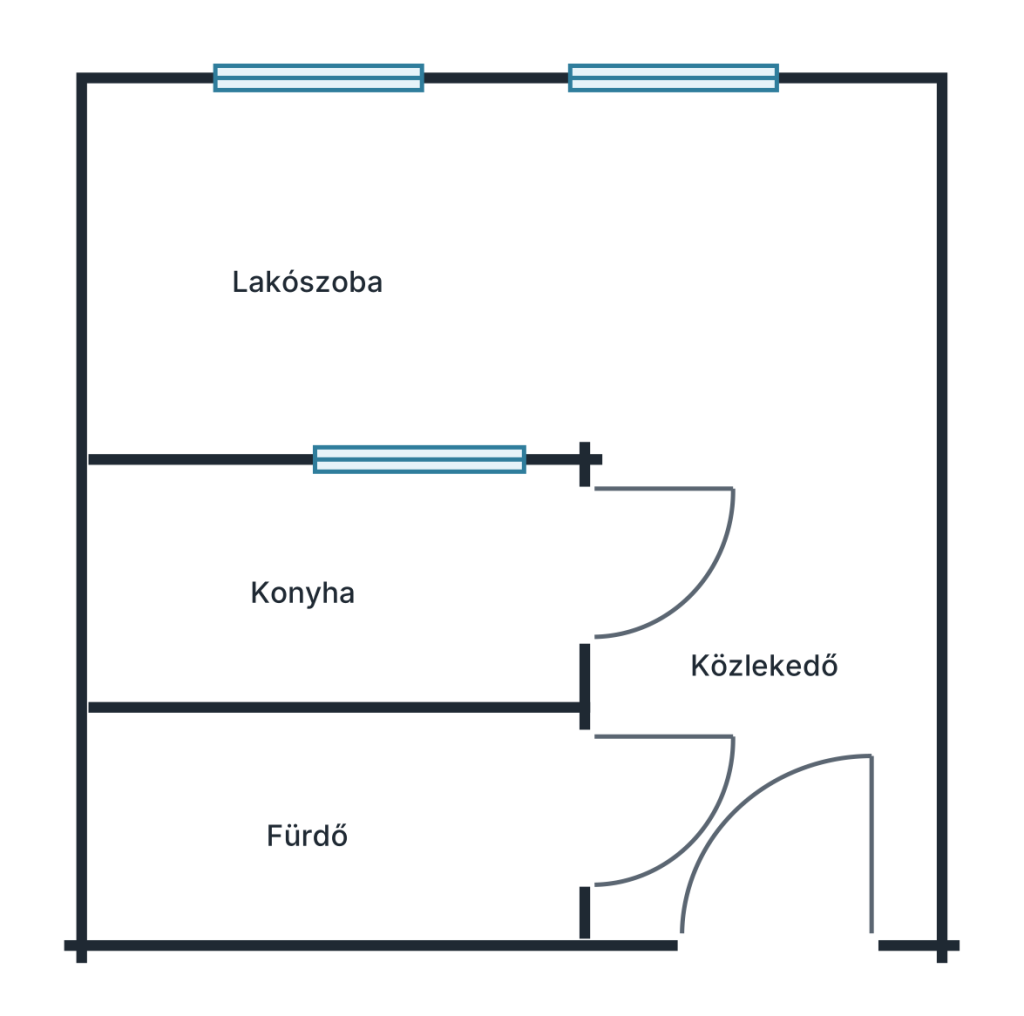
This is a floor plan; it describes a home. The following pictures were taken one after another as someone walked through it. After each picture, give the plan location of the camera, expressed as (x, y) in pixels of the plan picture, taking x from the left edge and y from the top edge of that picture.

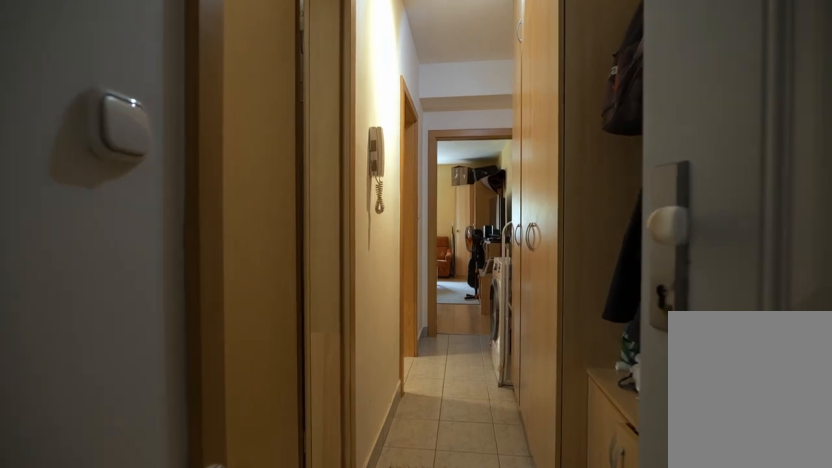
(786, 917)
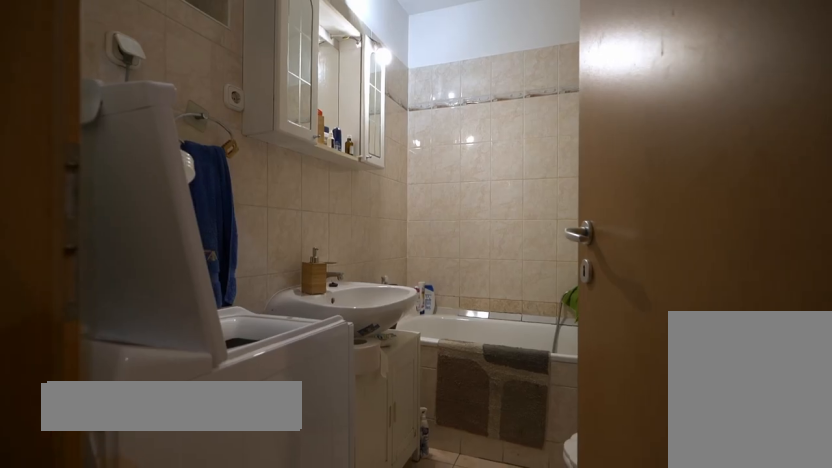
(591, 833)
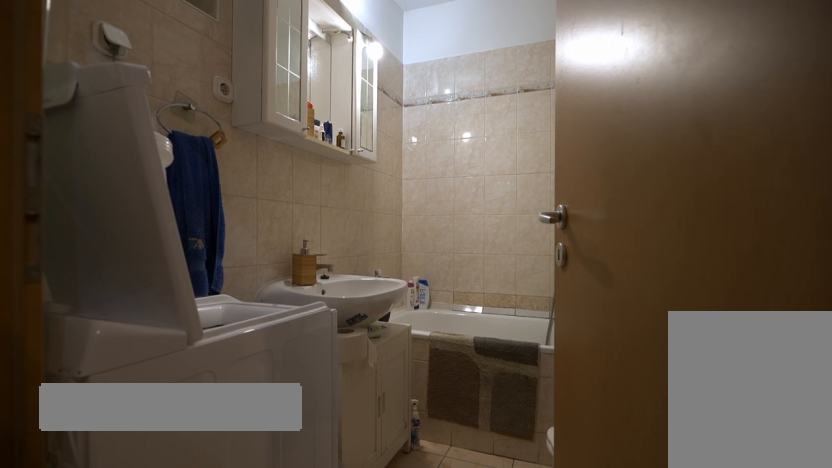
(591, 833)
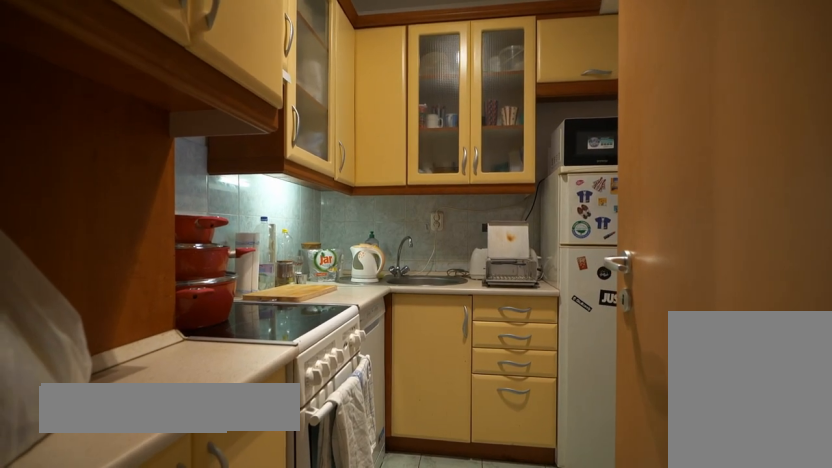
(540, 567)
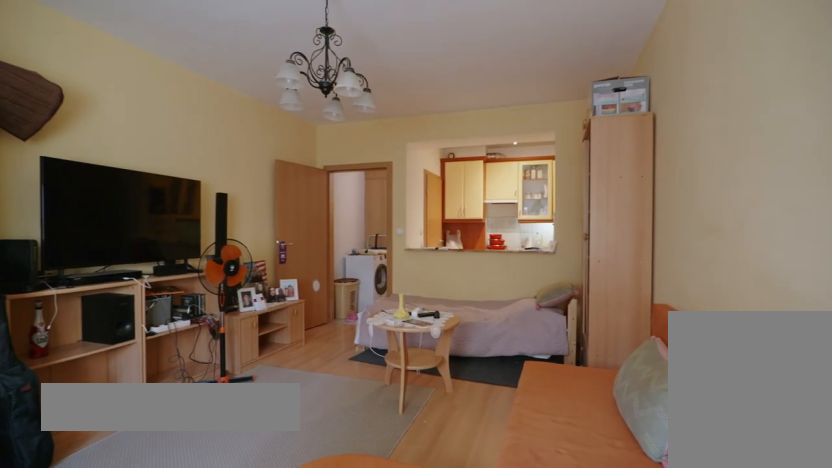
(157, 166)
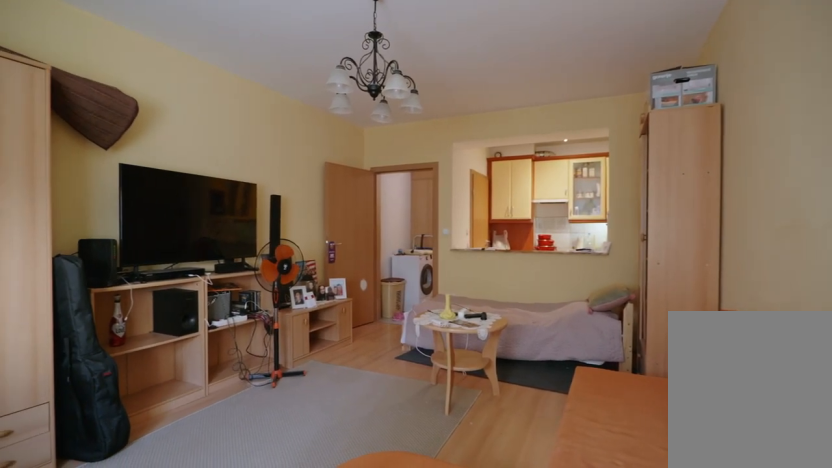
(157, 166)
